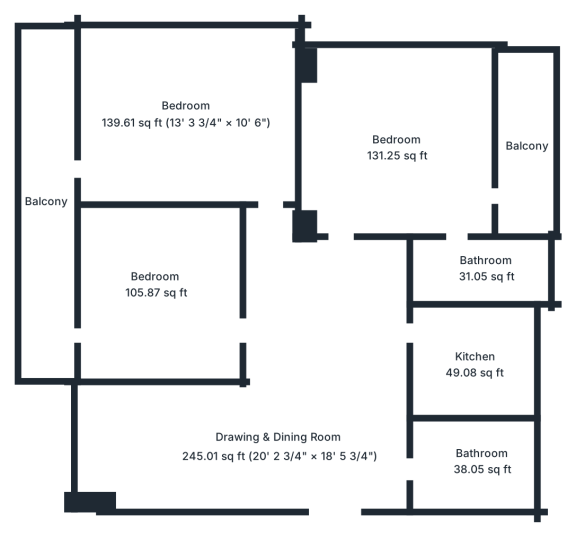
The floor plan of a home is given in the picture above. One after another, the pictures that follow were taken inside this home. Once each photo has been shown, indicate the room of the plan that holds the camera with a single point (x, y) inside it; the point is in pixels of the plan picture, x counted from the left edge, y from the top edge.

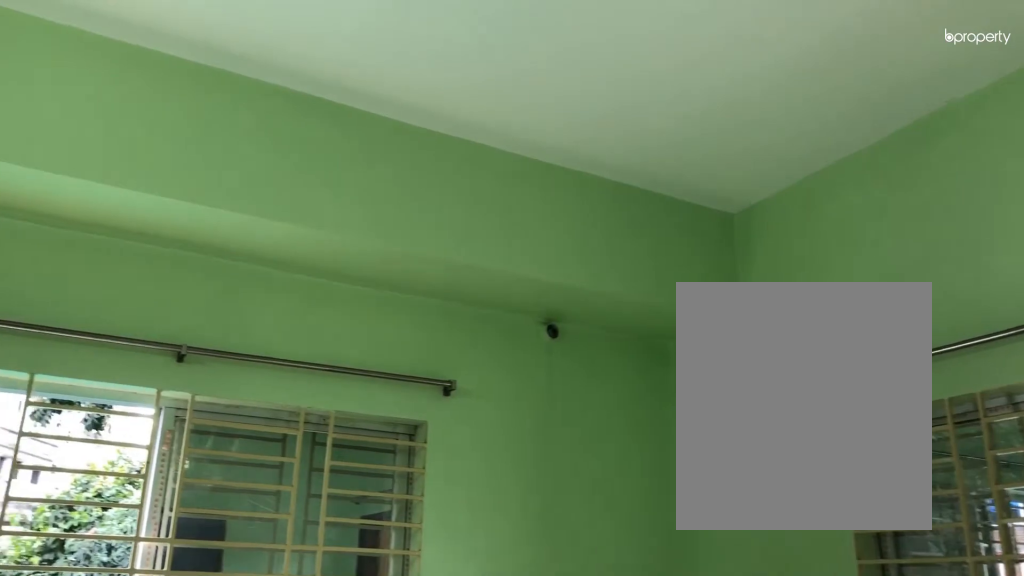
(397, 151)
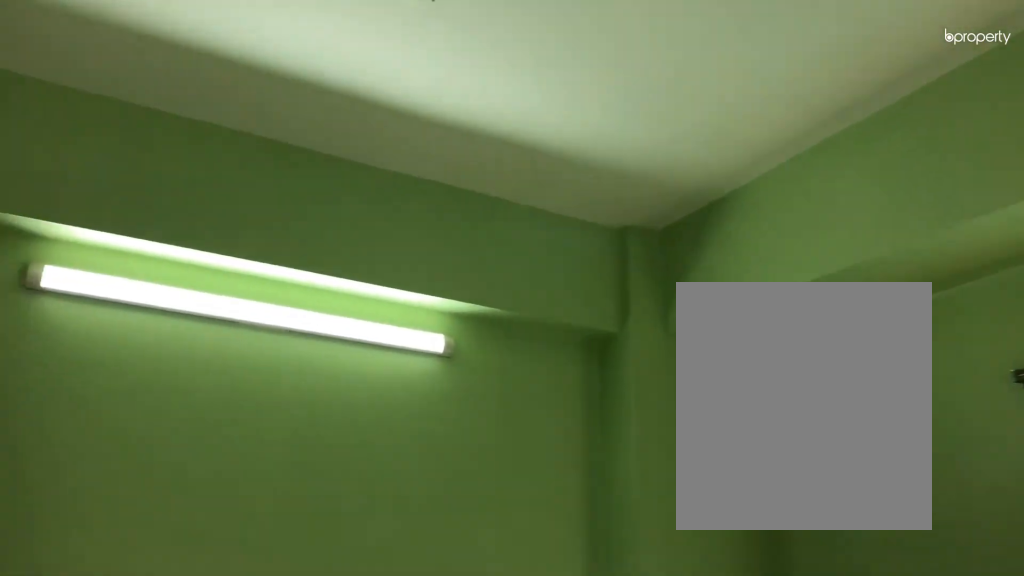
(397, 151)
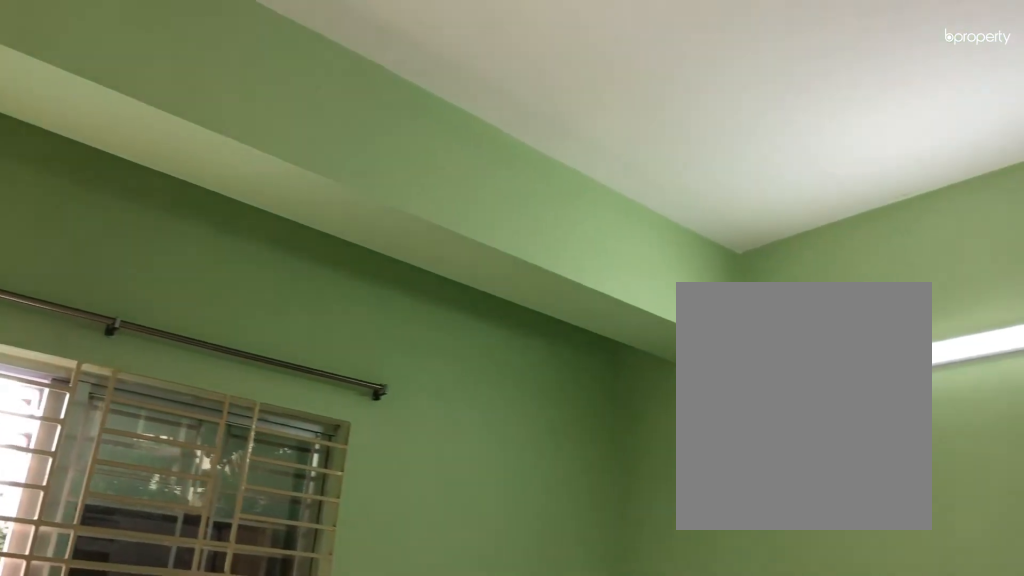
(186, 131)
